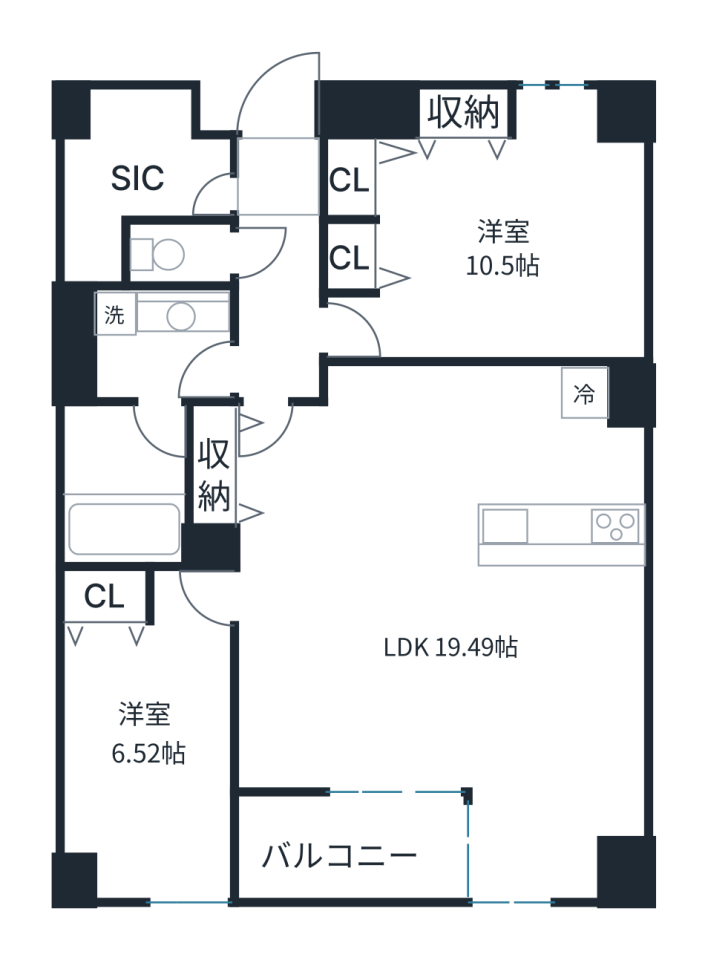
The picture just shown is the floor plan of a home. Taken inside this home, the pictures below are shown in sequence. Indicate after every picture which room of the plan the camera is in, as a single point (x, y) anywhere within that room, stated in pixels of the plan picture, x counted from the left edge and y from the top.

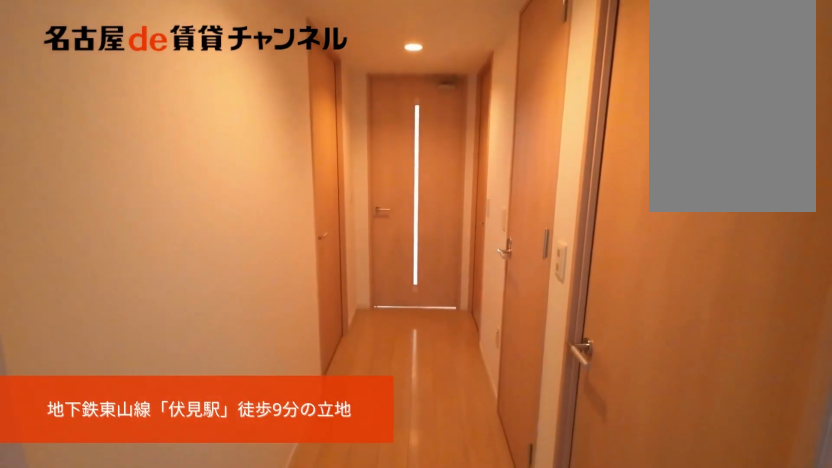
(276, 174)
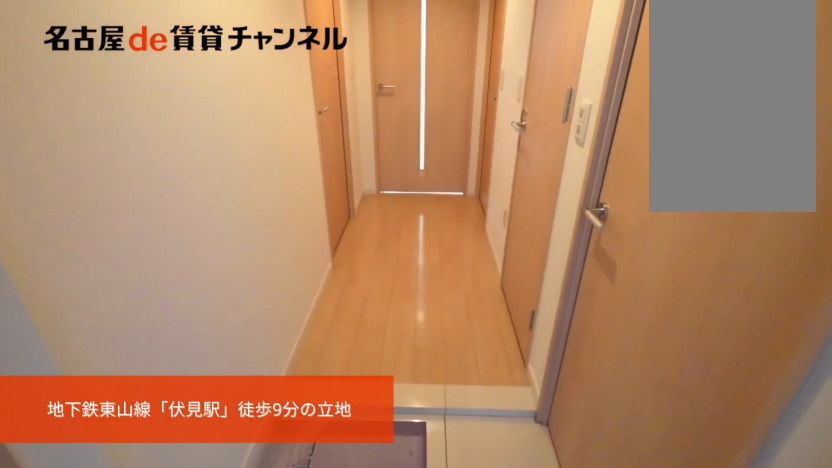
(276, 174)
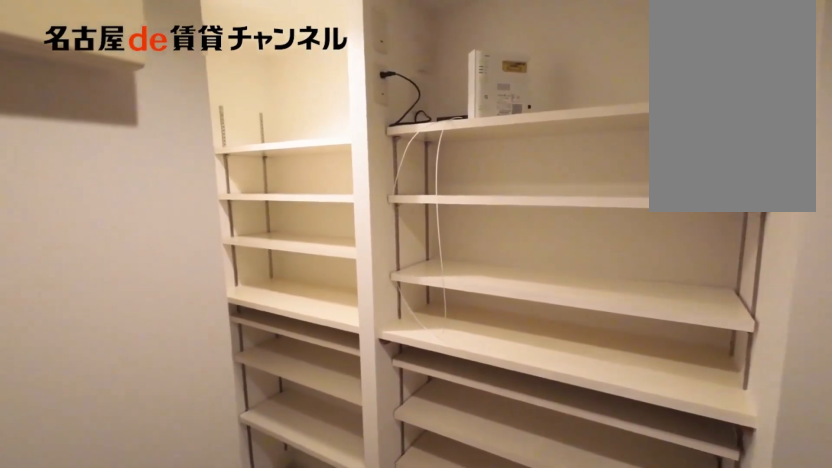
(143, 172)
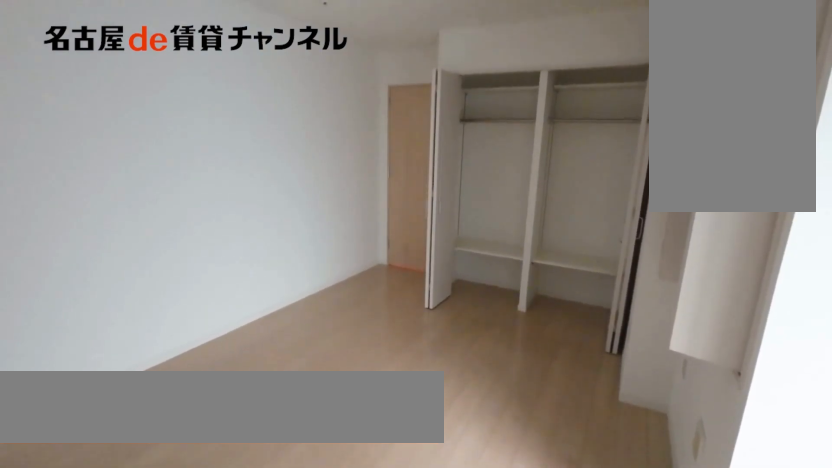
(481, 223)
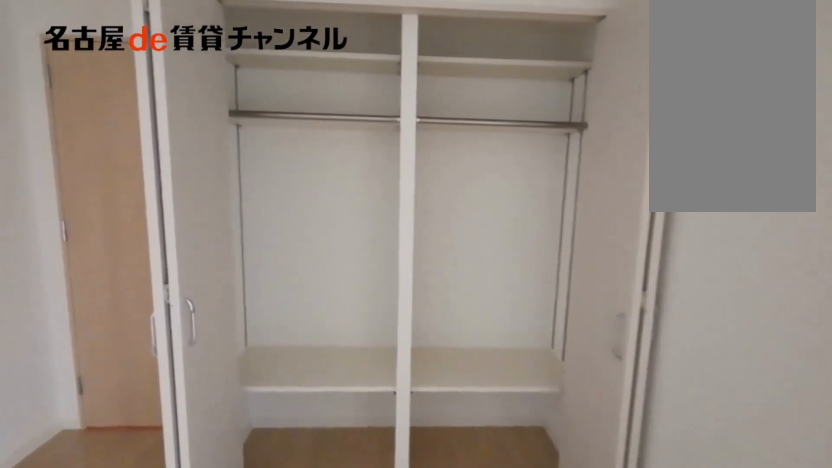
(481, 223)
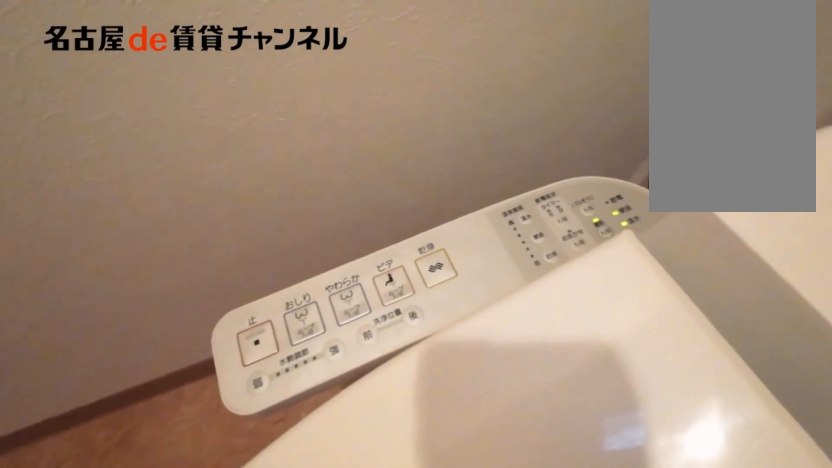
(177, 253)
